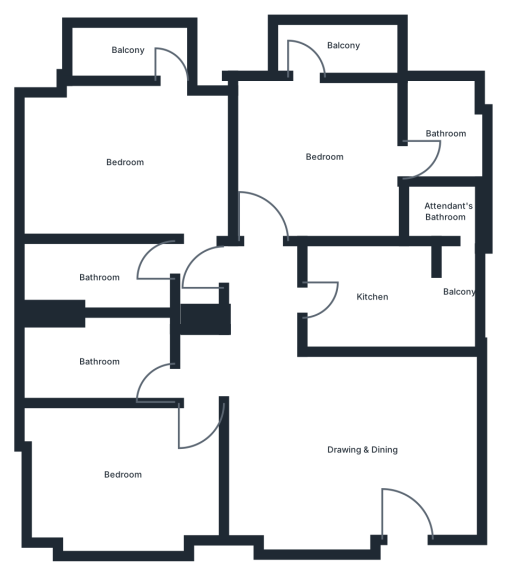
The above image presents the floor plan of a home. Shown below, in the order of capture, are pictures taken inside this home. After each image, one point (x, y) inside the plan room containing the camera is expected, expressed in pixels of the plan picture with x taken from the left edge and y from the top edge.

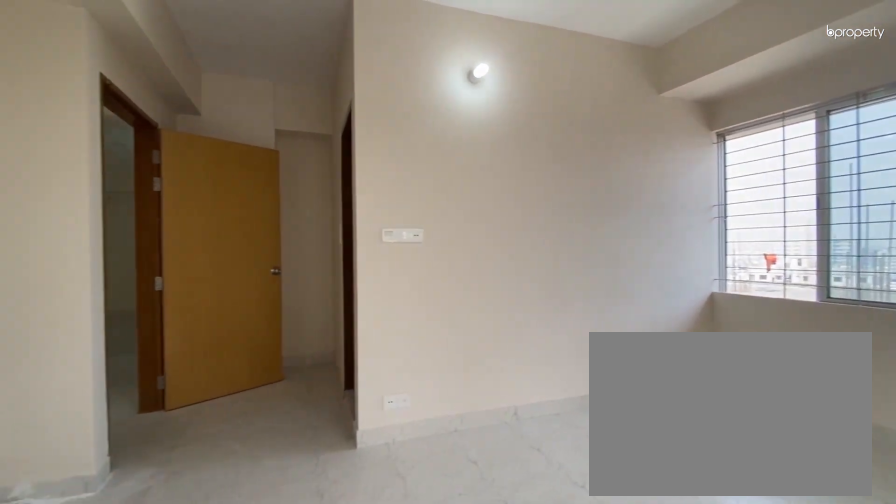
(123, 162)
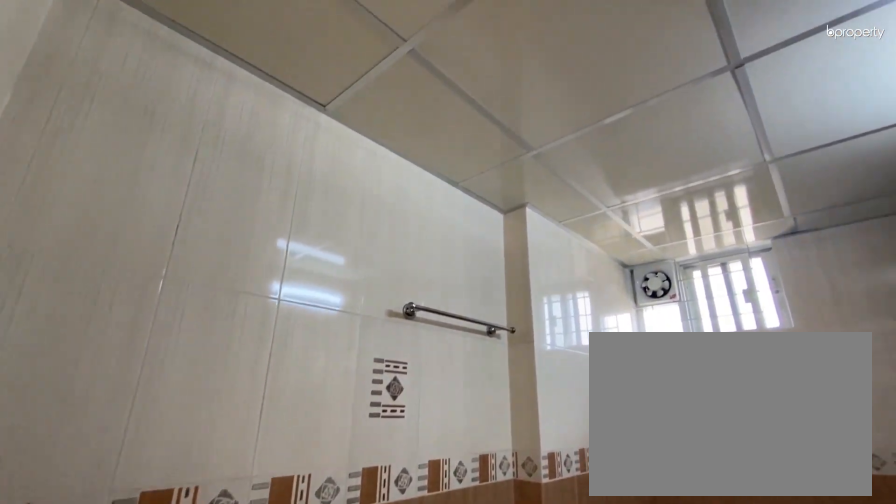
(98, 277)
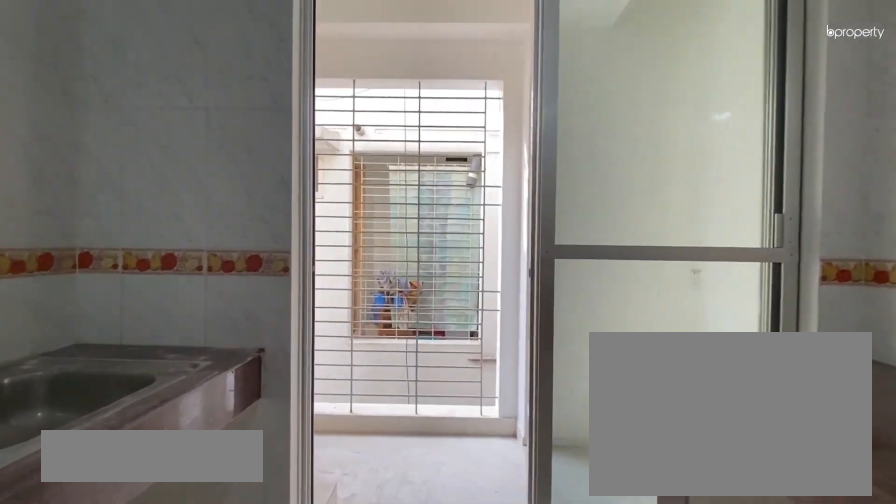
(370, 297)
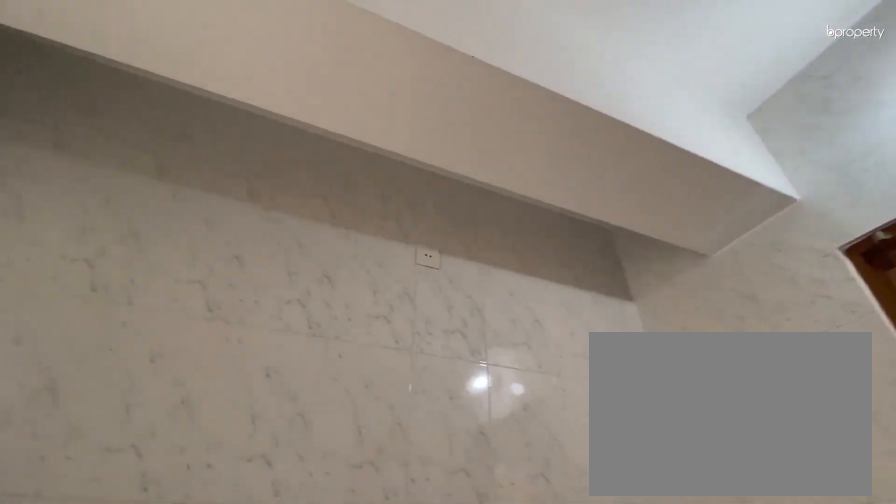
(370, 297)
